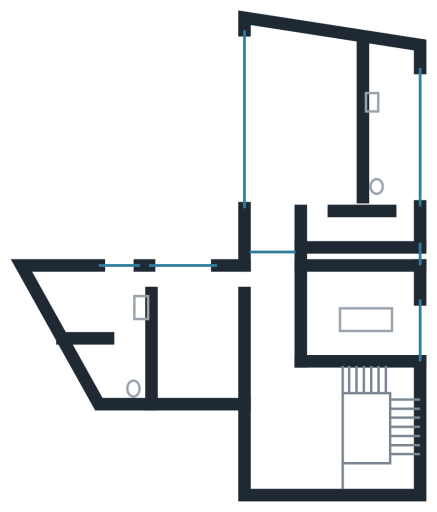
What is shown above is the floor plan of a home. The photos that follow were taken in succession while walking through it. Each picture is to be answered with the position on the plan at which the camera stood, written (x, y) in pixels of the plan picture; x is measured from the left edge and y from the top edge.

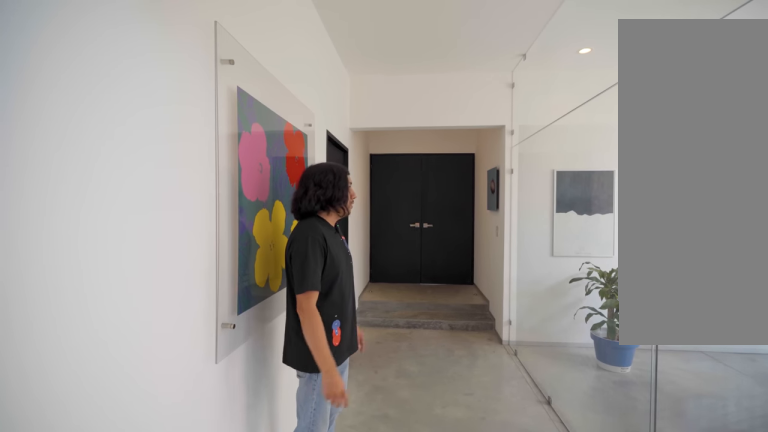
(273, 345)
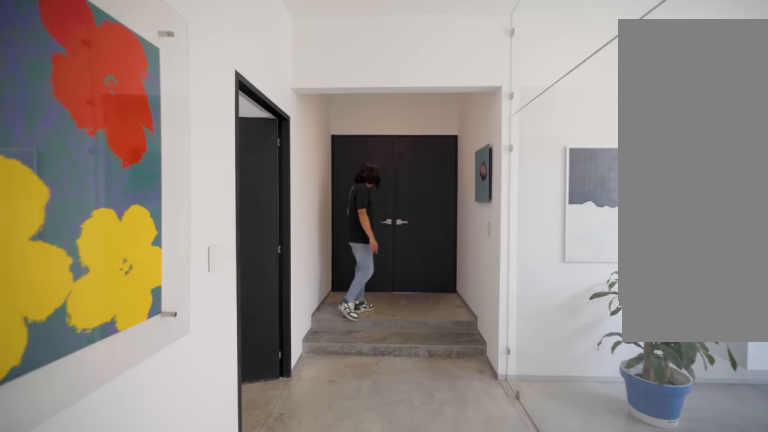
(277, 318)
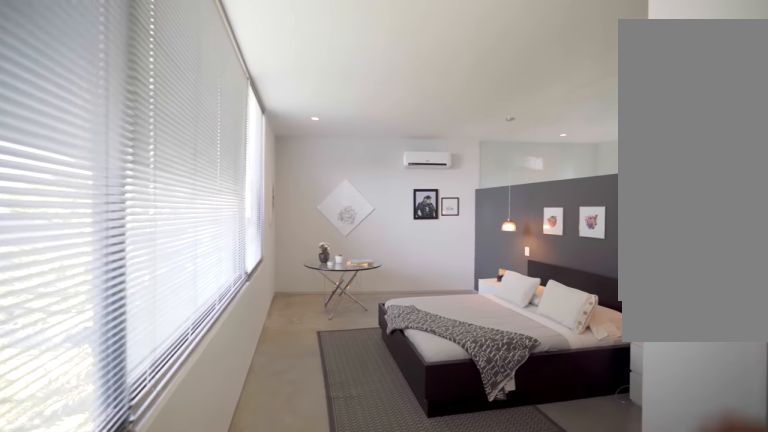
(272, 251)
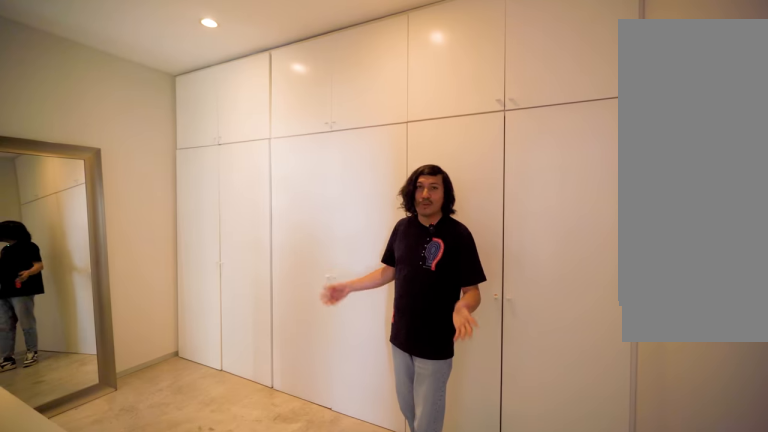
(314, 192)
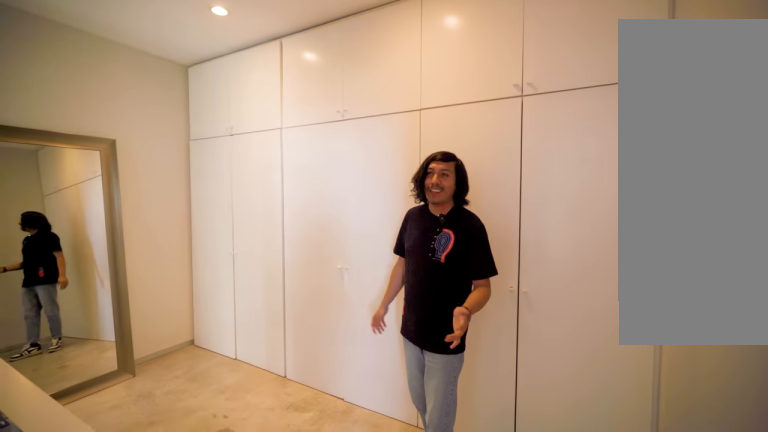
(315, 198)
